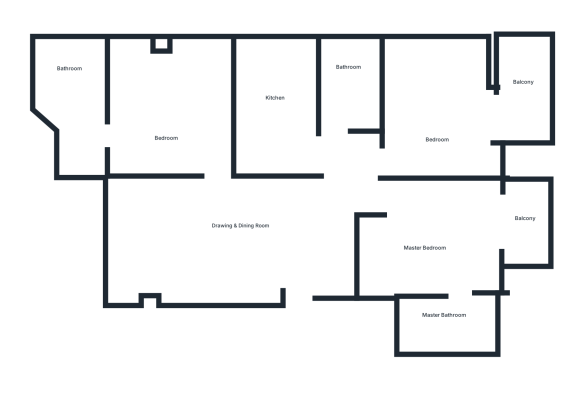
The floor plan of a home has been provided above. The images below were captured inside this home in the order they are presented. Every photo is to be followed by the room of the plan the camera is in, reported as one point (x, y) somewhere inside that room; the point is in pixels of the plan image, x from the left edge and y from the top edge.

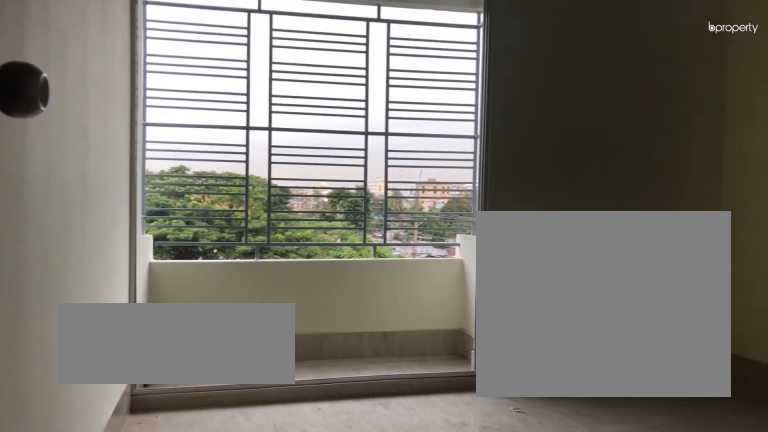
(428, 233)
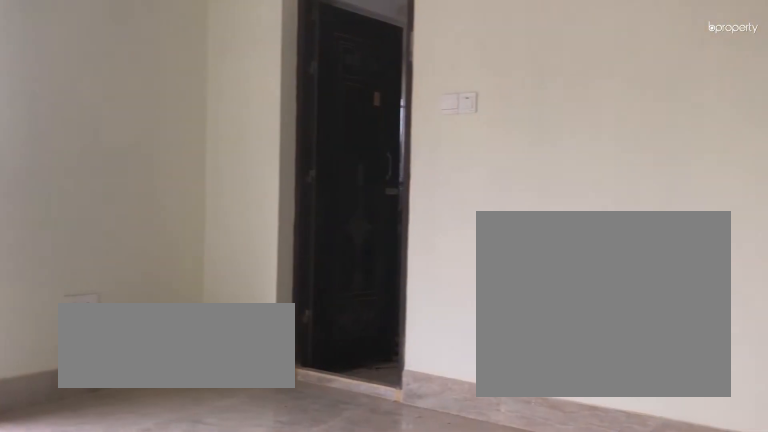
(428, 233)
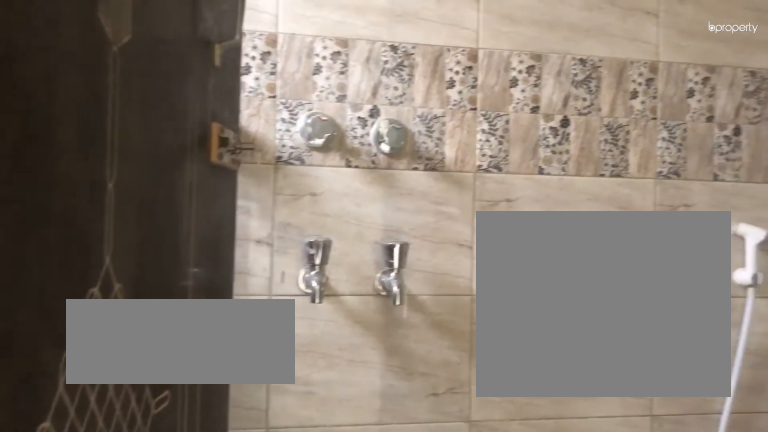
(448, 323)
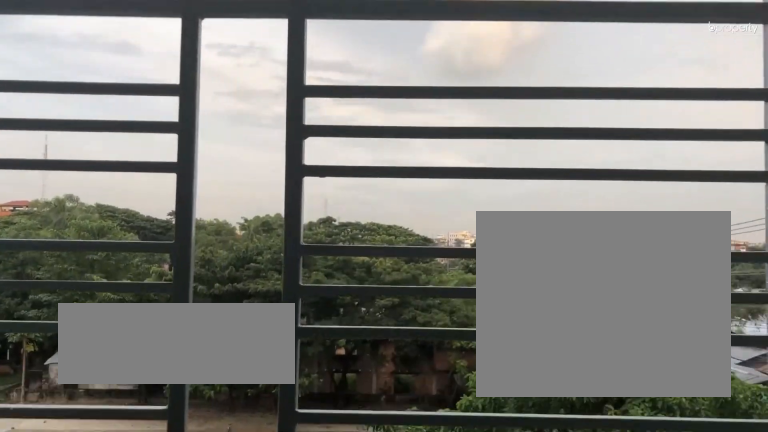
(528, 221)
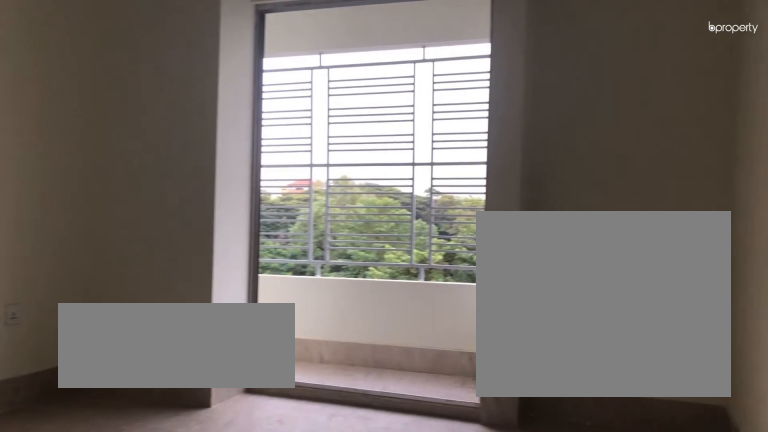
(438, 118)
